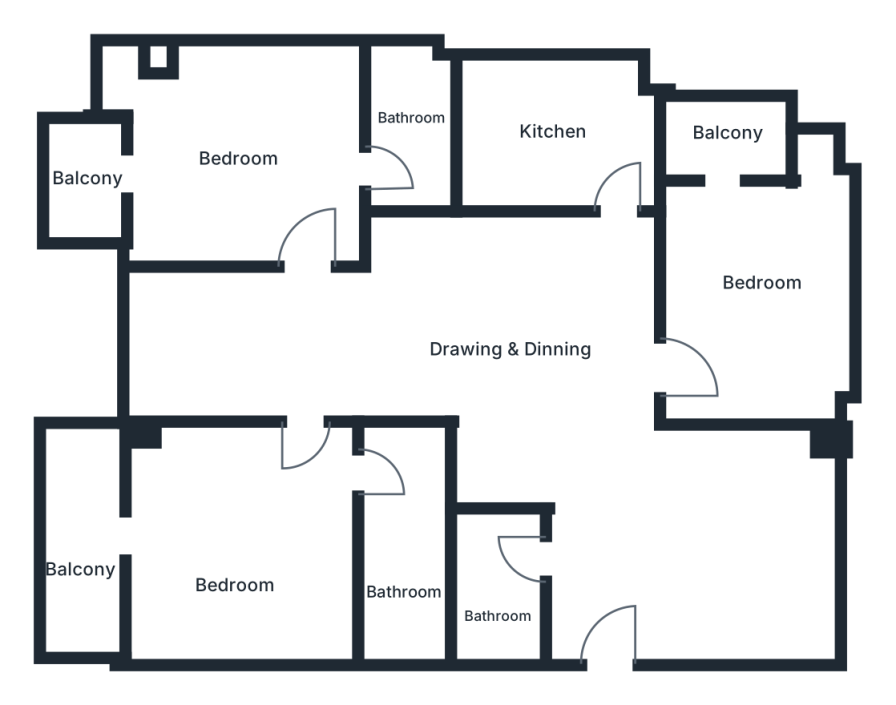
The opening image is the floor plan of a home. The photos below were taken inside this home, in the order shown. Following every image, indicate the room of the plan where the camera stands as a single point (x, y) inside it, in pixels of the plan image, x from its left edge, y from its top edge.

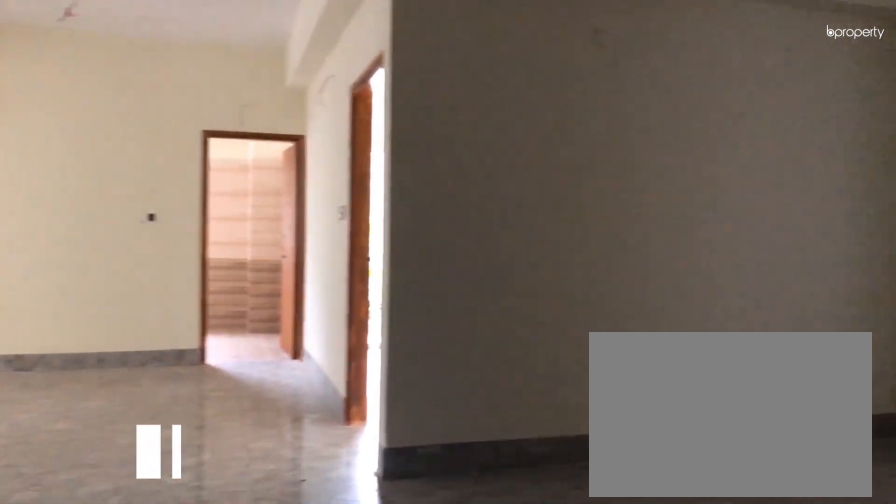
(724, 547)
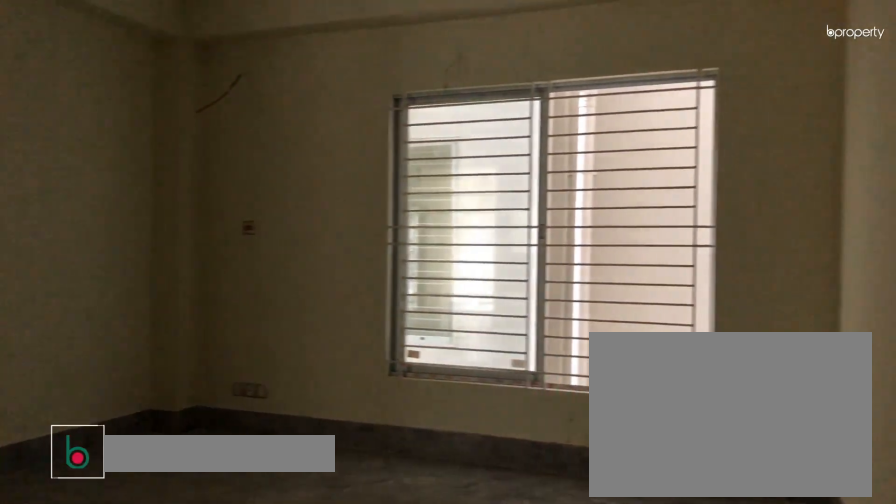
(724, 547)
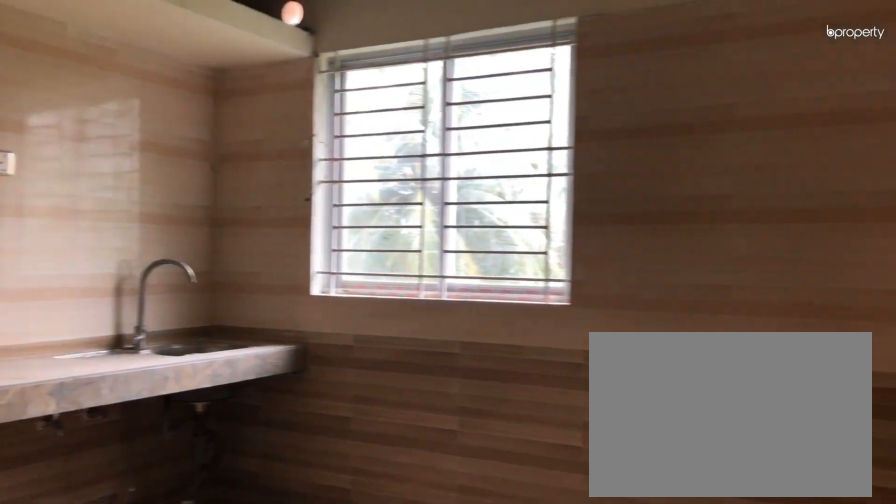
(551, 125)
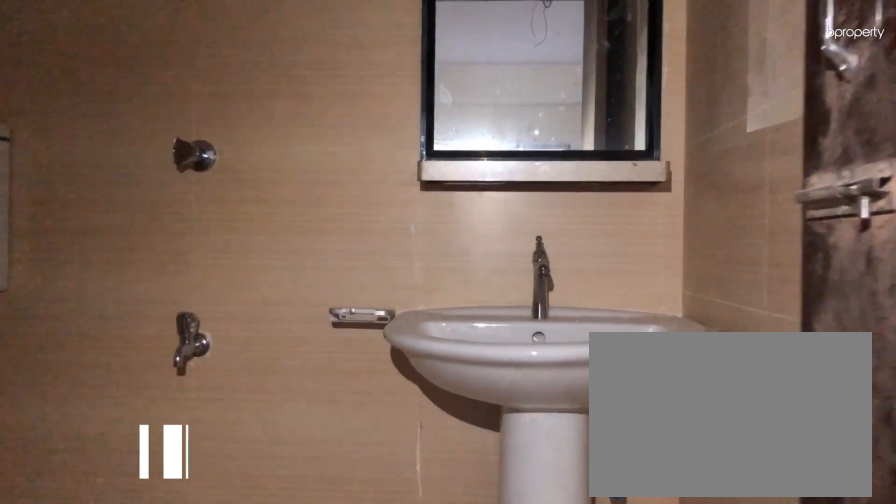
(502, 588)
